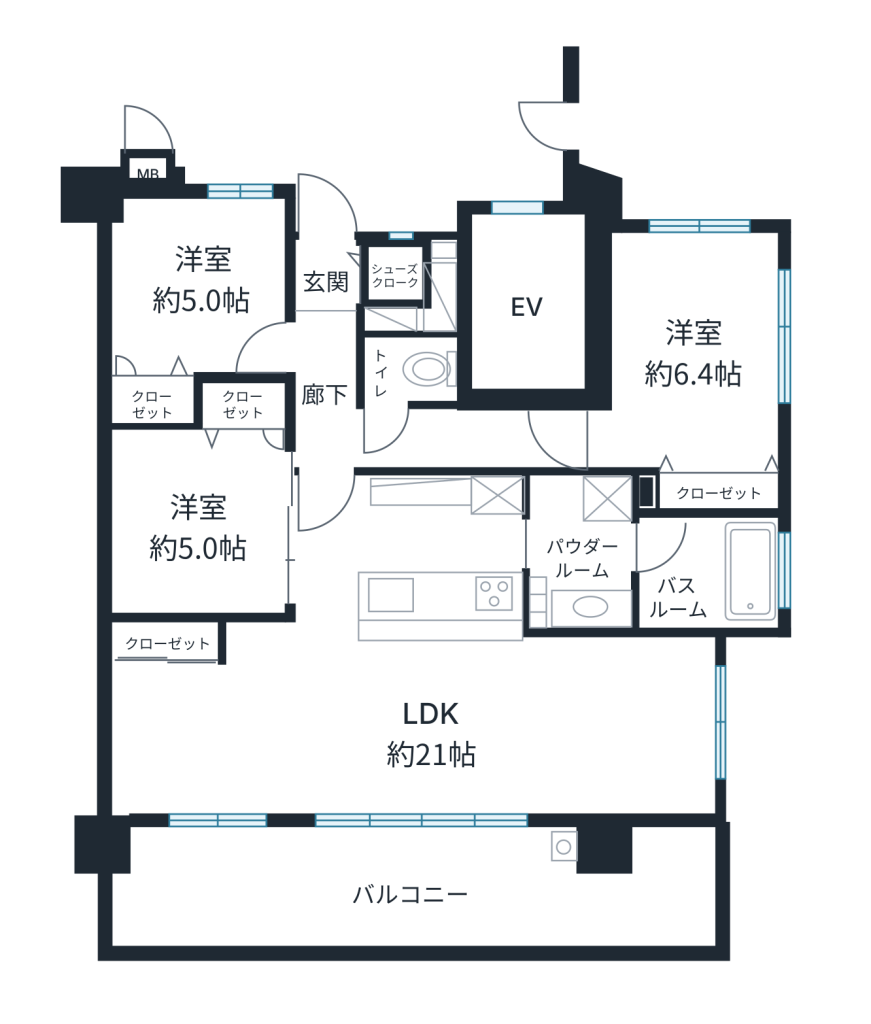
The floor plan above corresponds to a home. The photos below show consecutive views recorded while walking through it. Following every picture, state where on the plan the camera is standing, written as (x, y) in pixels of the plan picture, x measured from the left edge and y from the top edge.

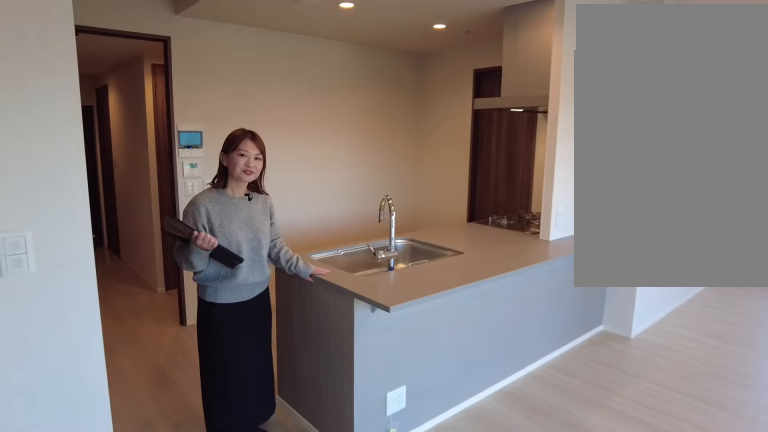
(308, 693)
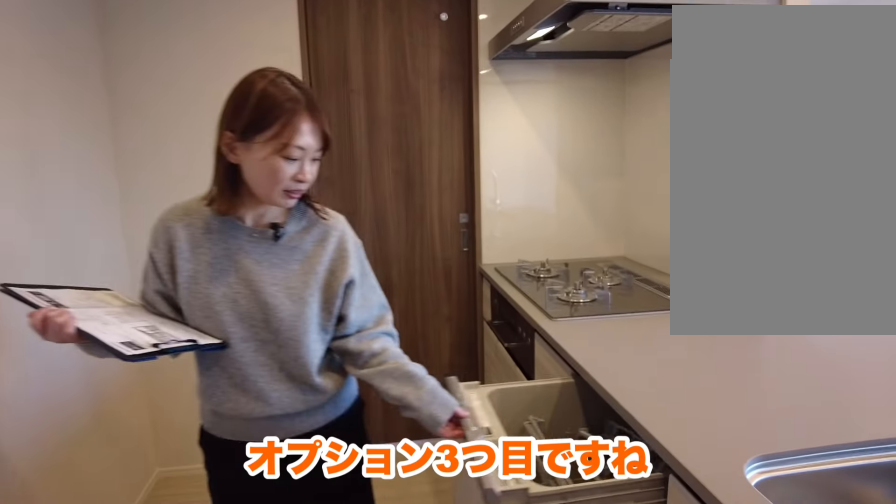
(409, 560)
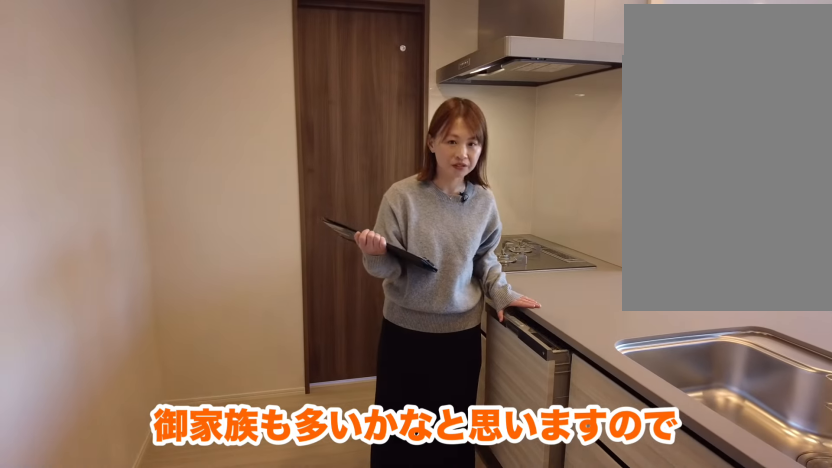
(409, 560)
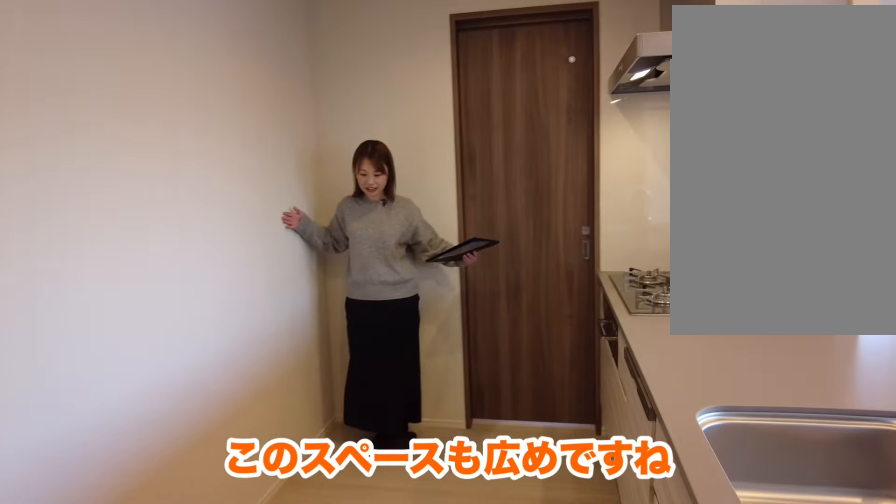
(409, 560)
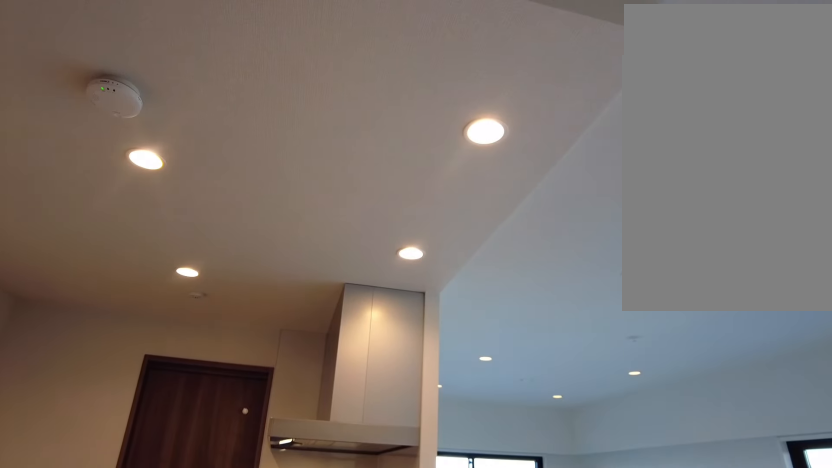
(376, 556)
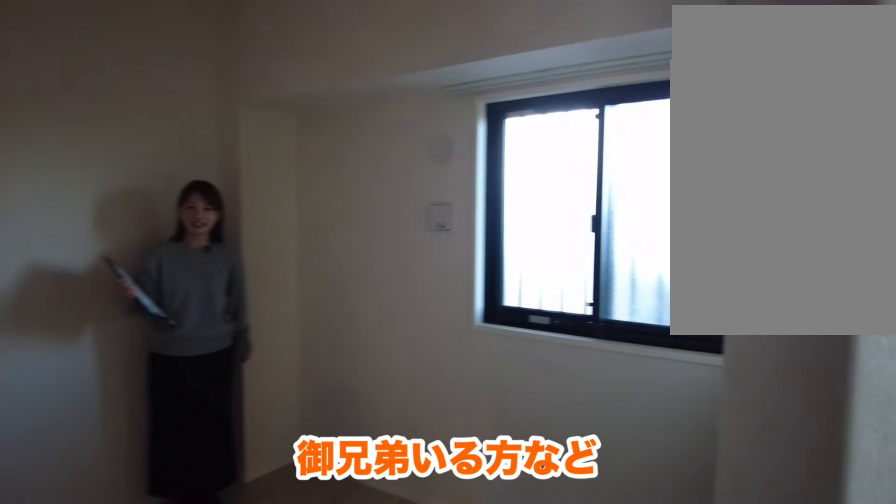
(192, 352)
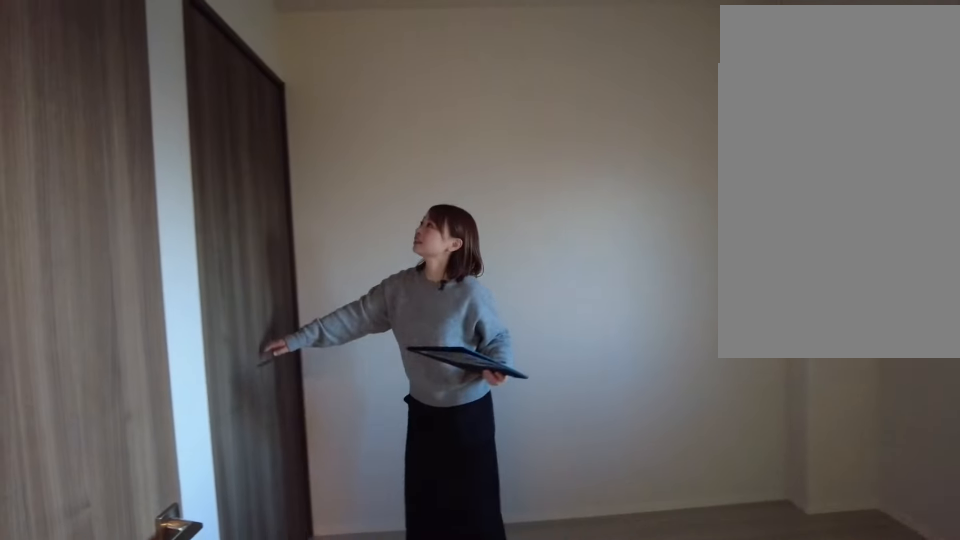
(156, 342)
